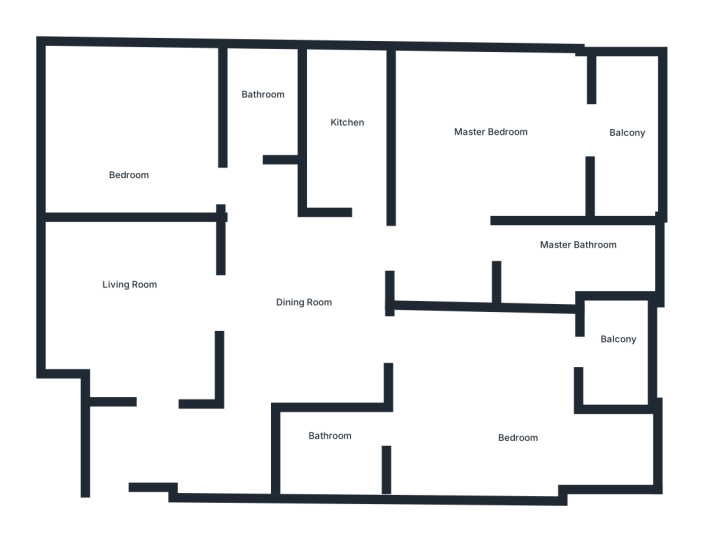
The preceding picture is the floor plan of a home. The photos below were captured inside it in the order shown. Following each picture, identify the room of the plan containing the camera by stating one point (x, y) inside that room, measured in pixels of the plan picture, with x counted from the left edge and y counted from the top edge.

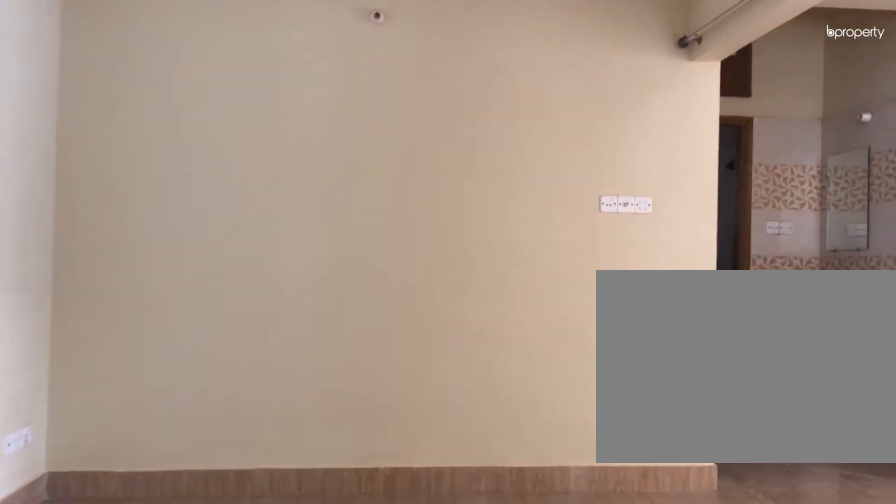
(156, 287)
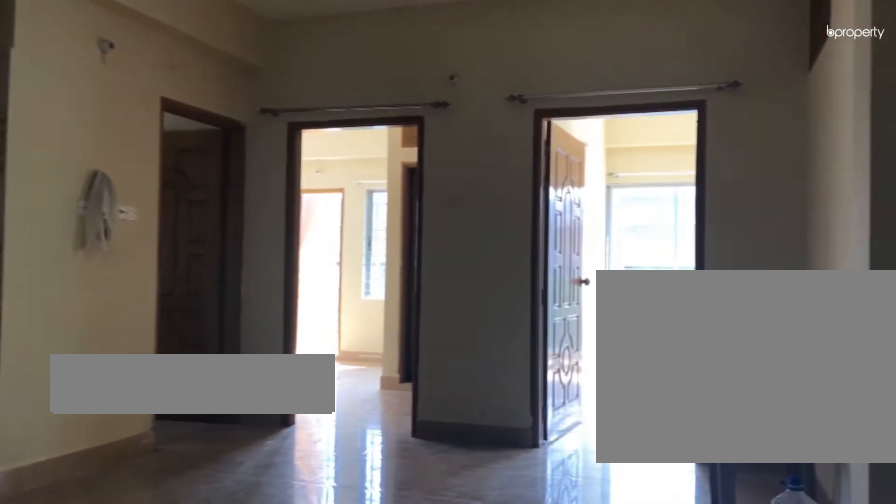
(156, 287)
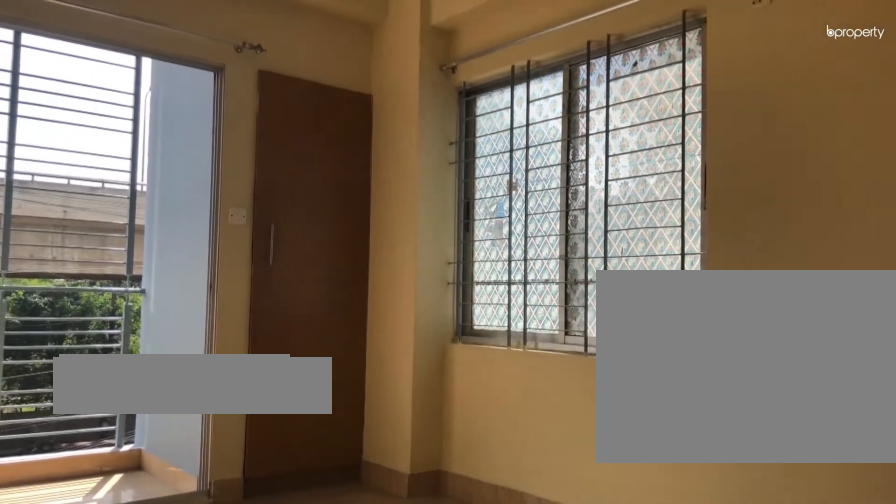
(508, 416)
